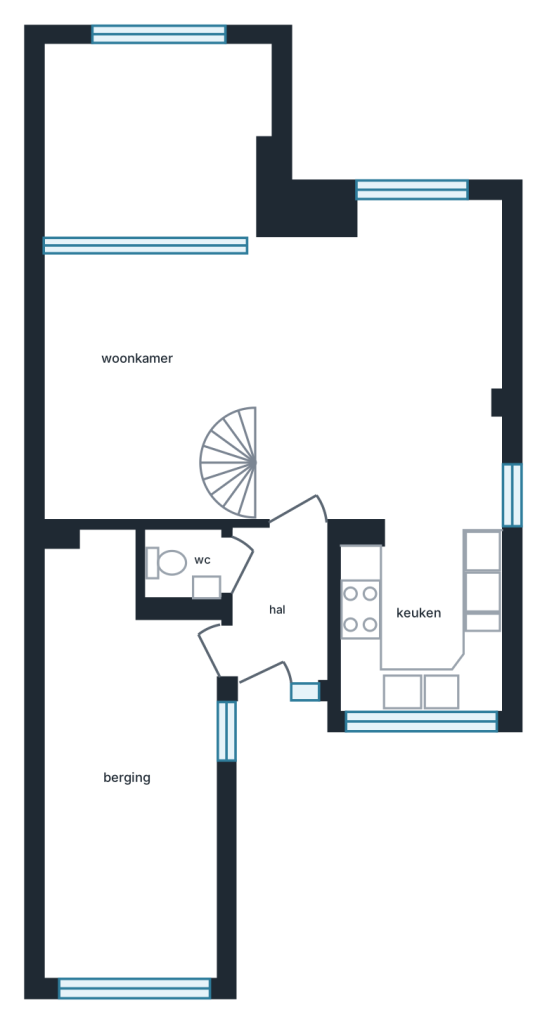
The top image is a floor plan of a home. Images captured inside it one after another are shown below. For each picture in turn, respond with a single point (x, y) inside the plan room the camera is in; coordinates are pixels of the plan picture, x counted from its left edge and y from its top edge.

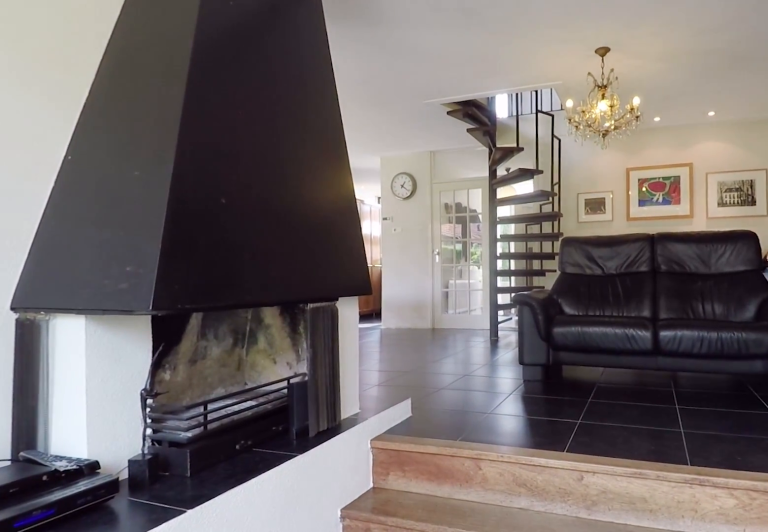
(153, 148)
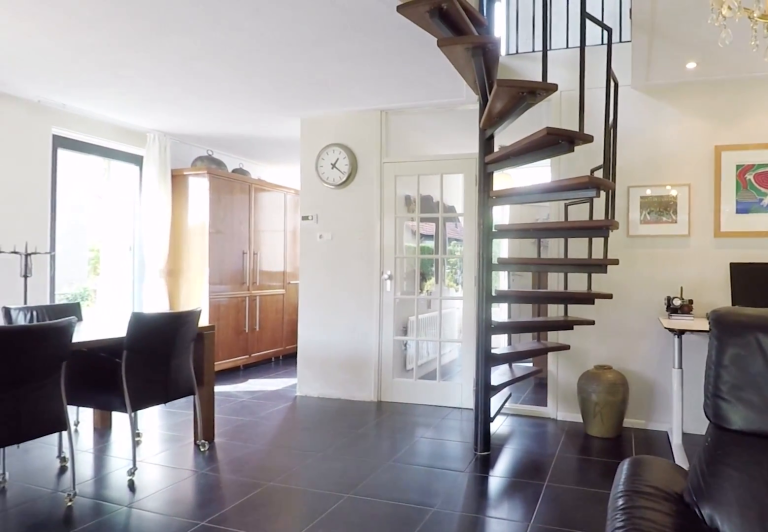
(293, 377)
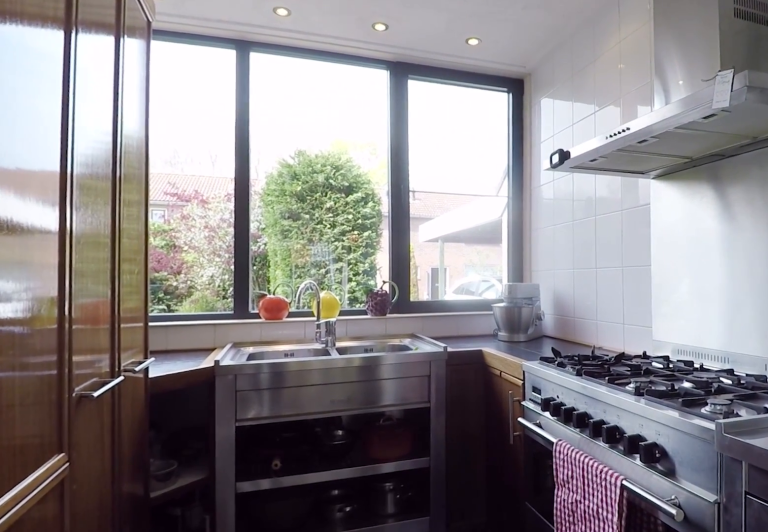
(421, 627)
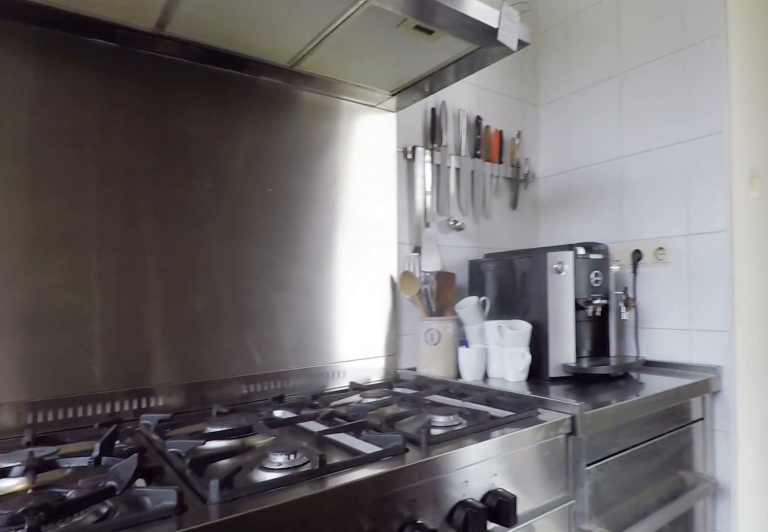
(421, 627)
